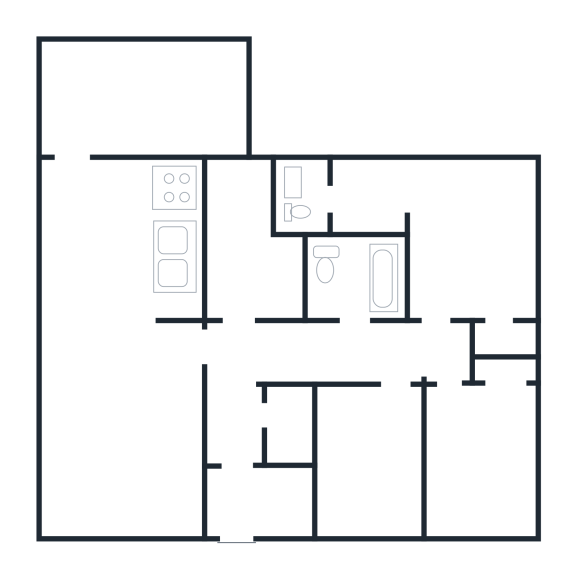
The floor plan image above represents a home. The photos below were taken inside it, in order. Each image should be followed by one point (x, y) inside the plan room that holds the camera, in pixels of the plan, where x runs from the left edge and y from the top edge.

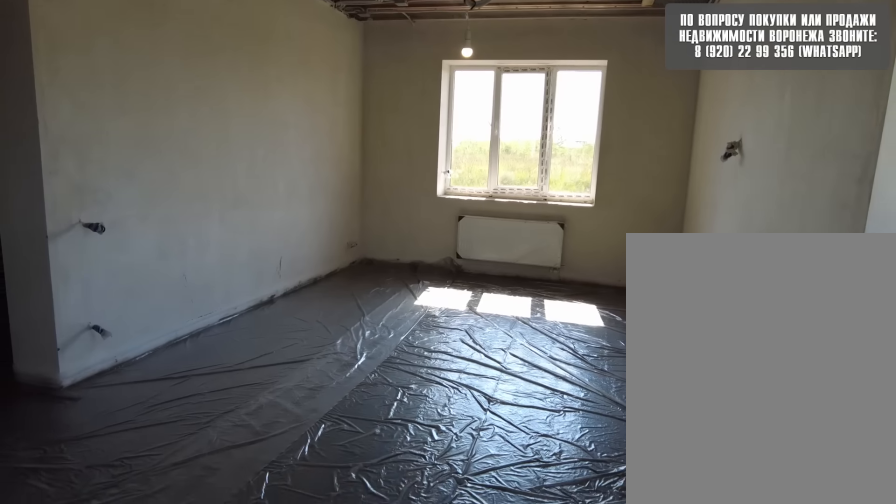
(98, 245)
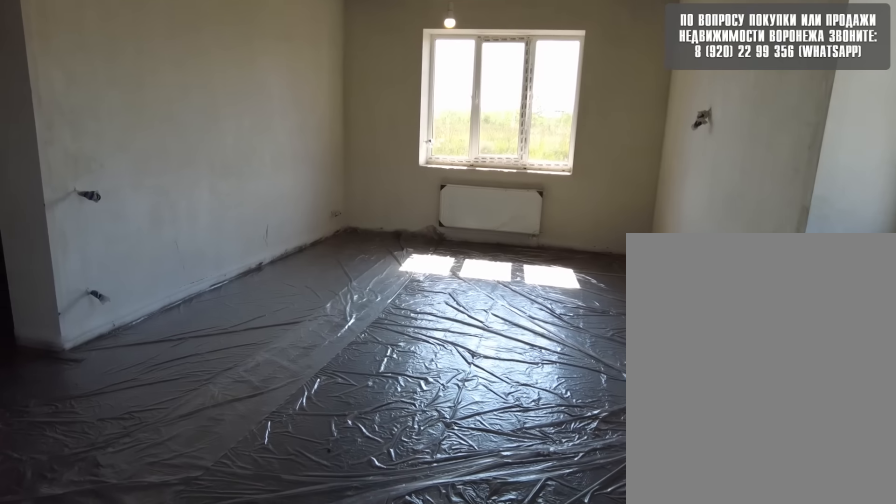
(98, 229)
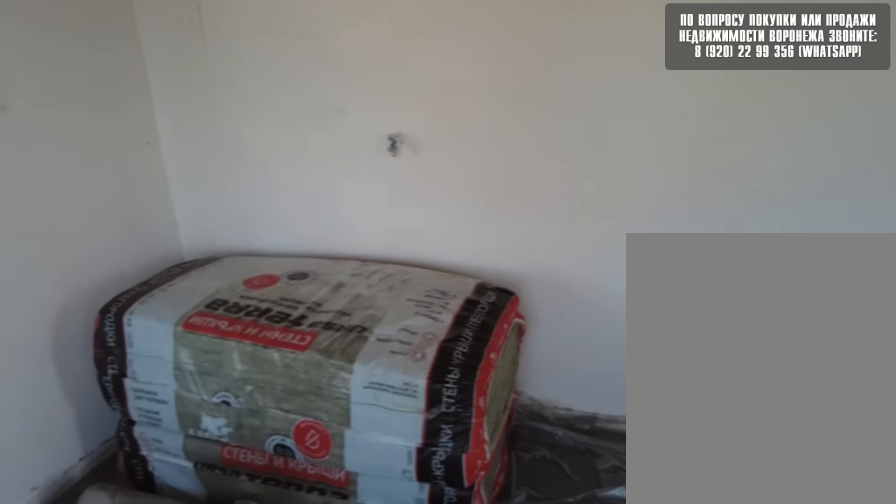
(98, 206)
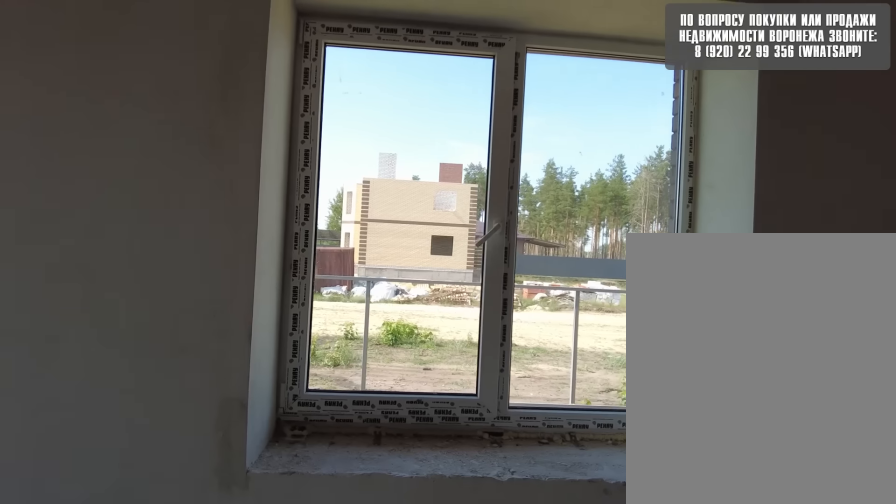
(99, 206)
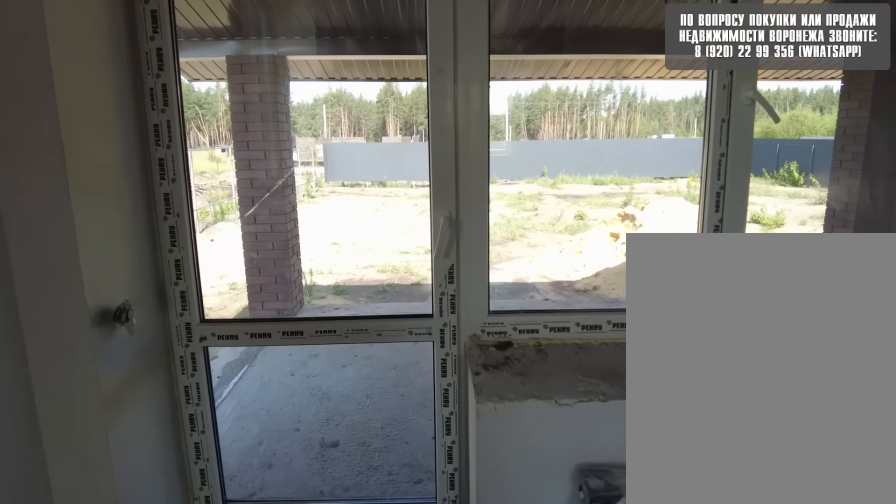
(100, 201)
